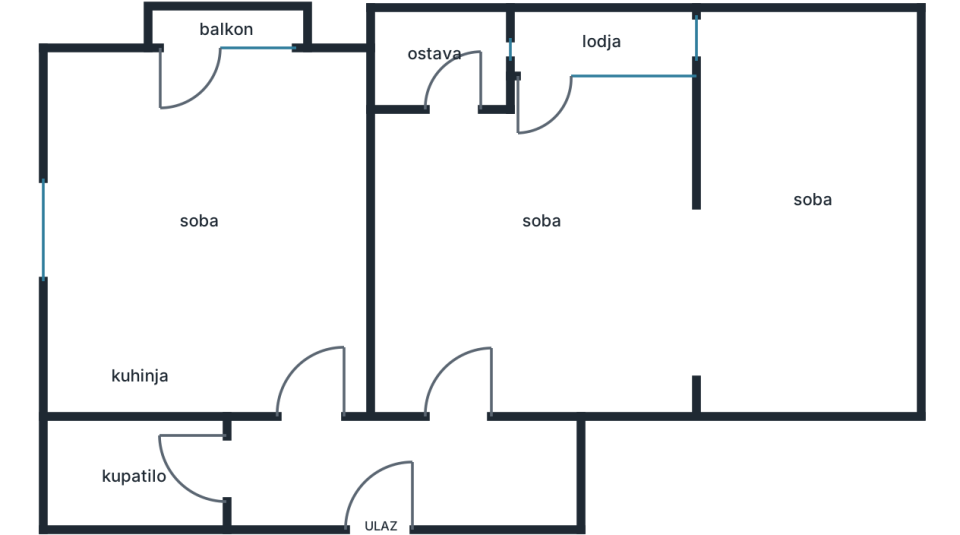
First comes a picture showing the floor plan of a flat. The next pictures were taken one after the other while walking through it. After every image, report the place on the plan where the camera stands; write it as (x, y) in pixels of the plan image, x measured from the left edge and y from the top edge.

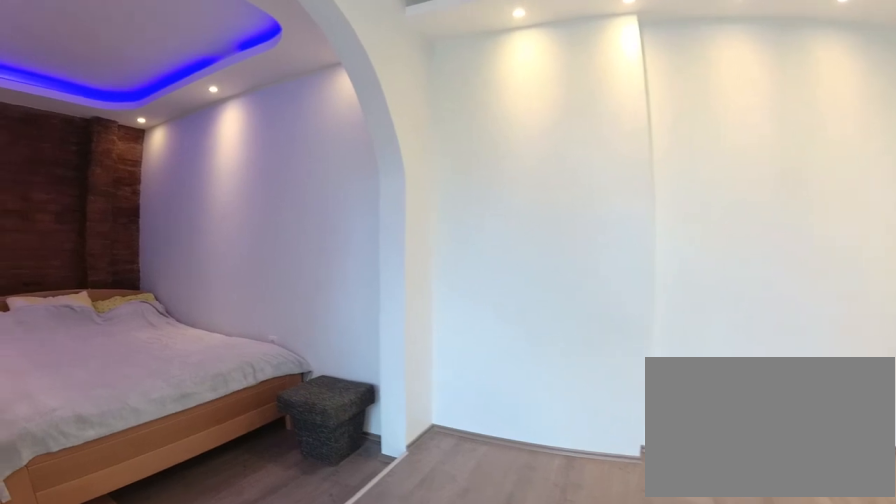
(565, 164)
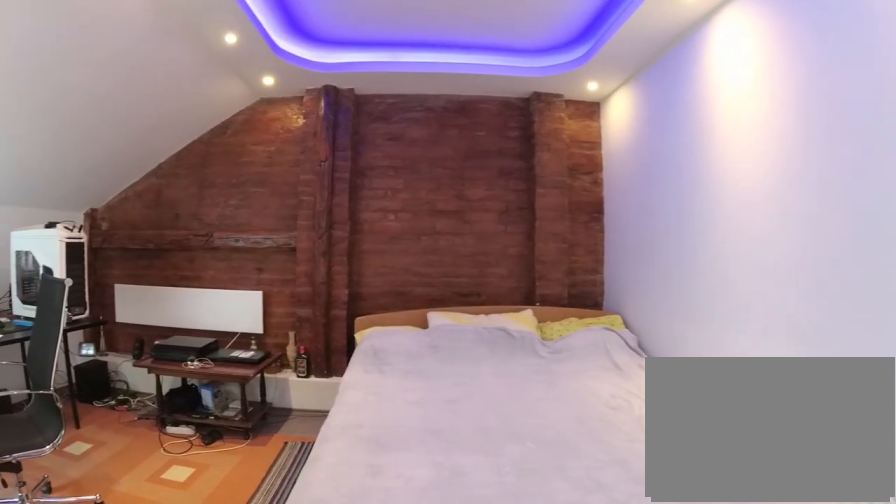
(644, 241)
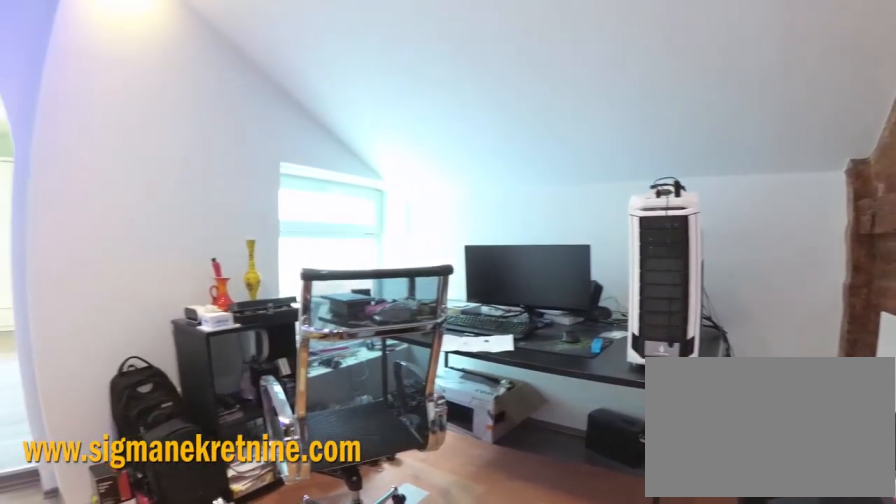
(889, 260)
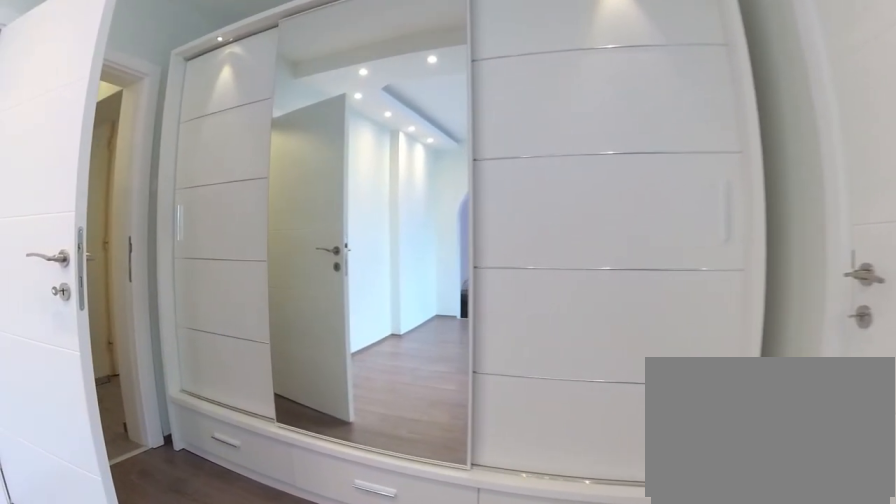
(517, 209)
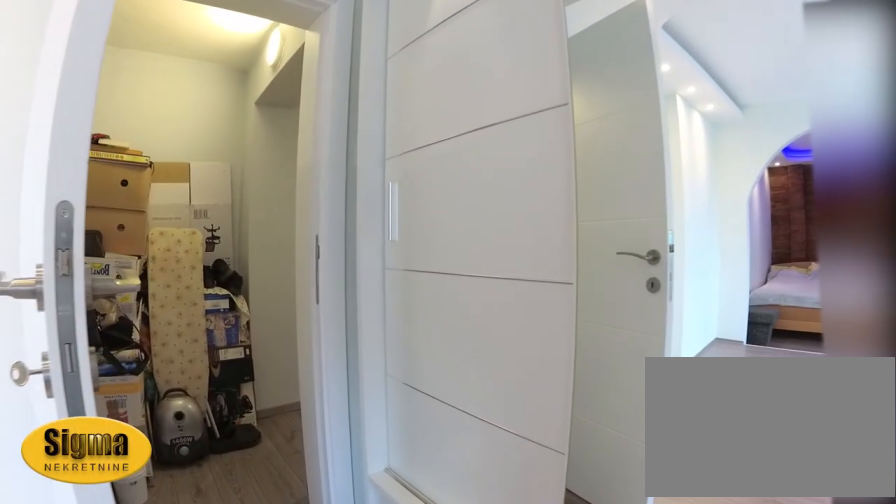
(488, 267)
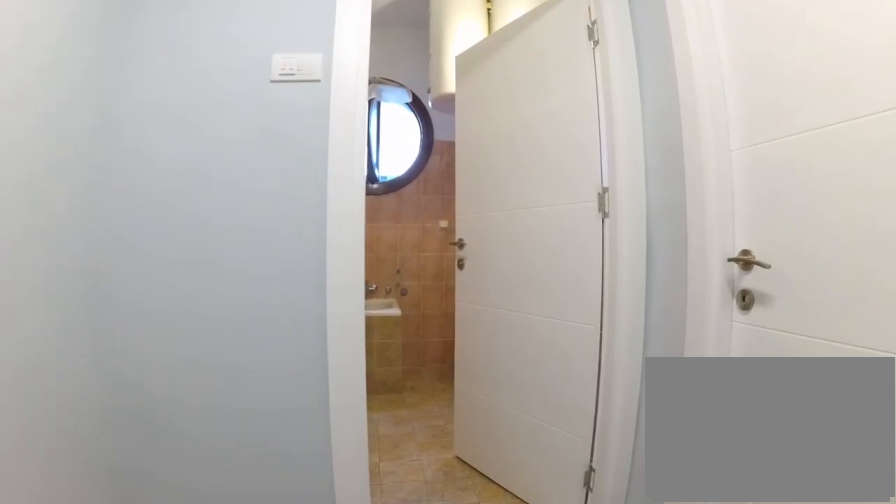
(346, 468)
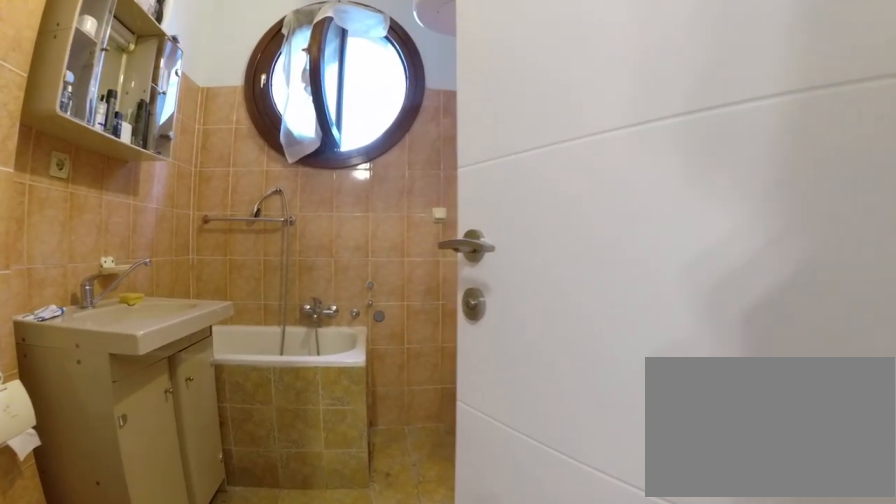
(250, 468)
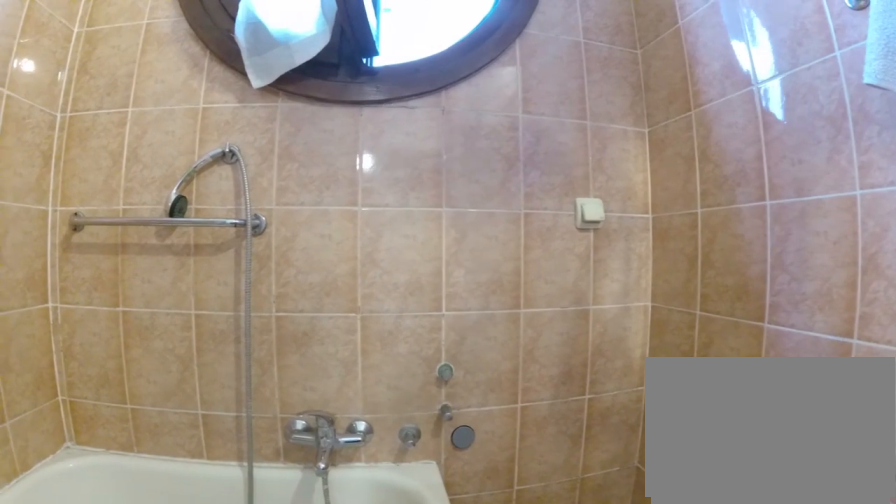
(126, 467)
